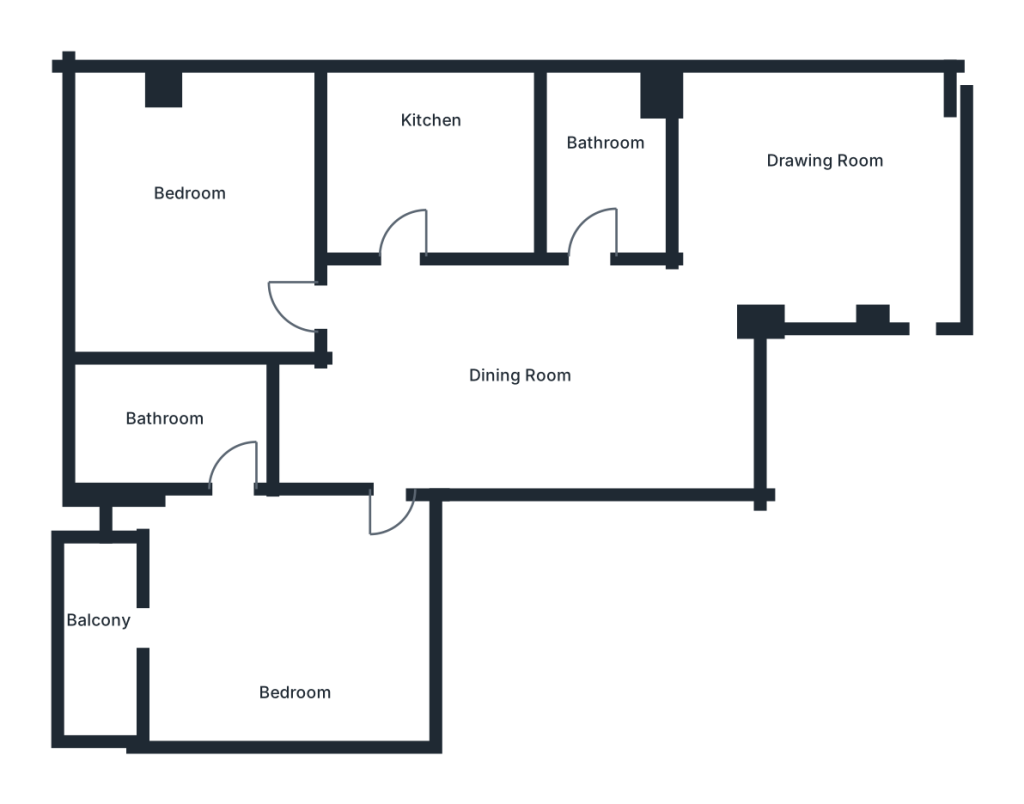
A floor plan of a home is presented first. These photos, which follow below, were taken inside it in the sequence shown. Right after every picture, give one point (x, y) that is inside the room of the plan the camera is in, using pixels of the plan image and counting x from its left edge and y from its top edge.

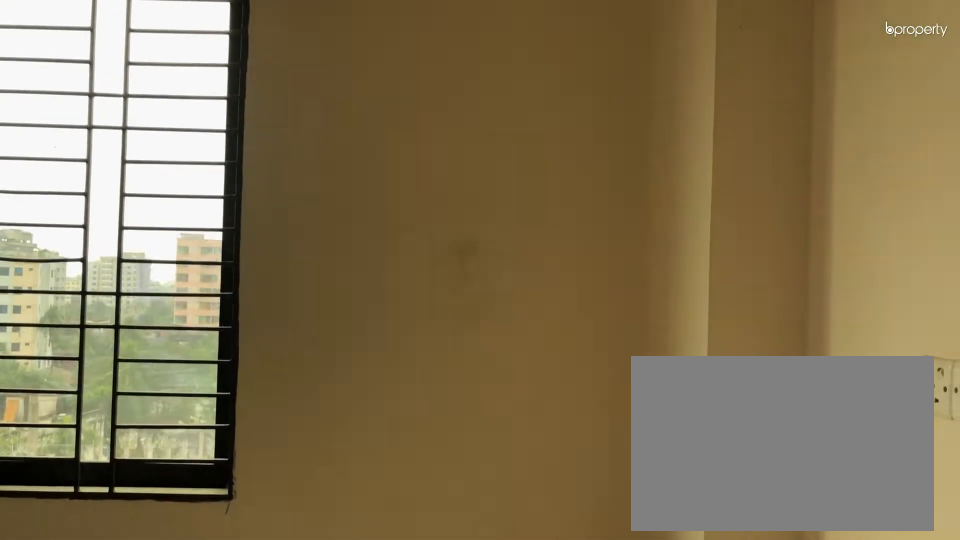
(817, 200)
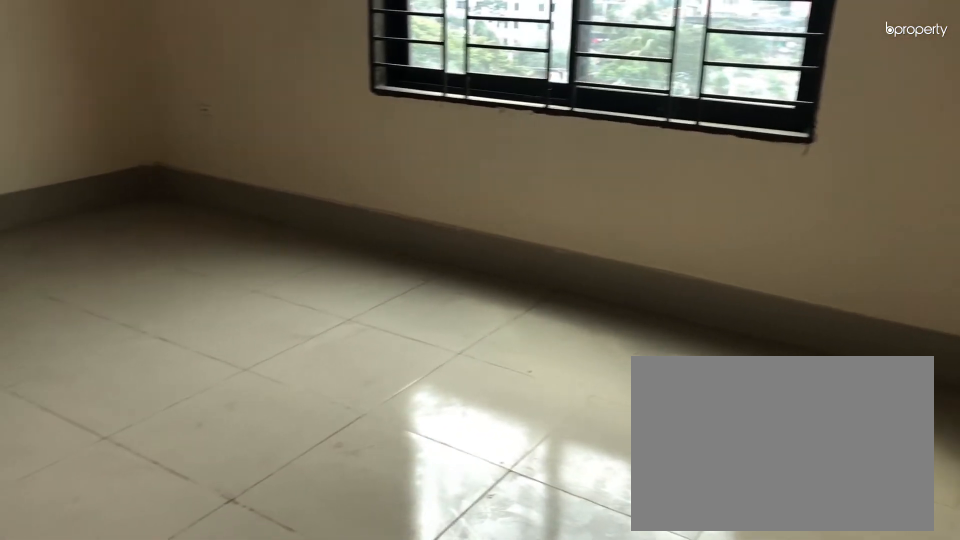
(817, 200)
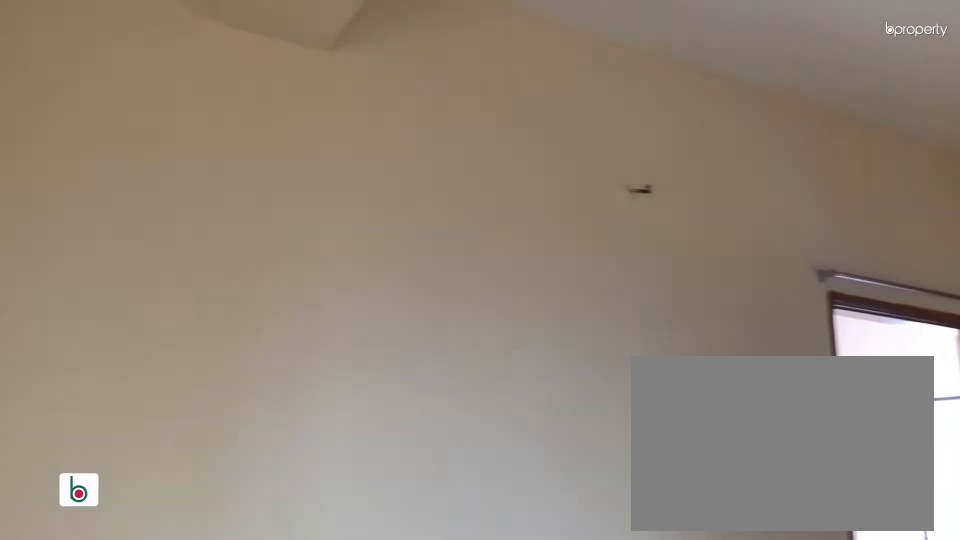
(523, 360)
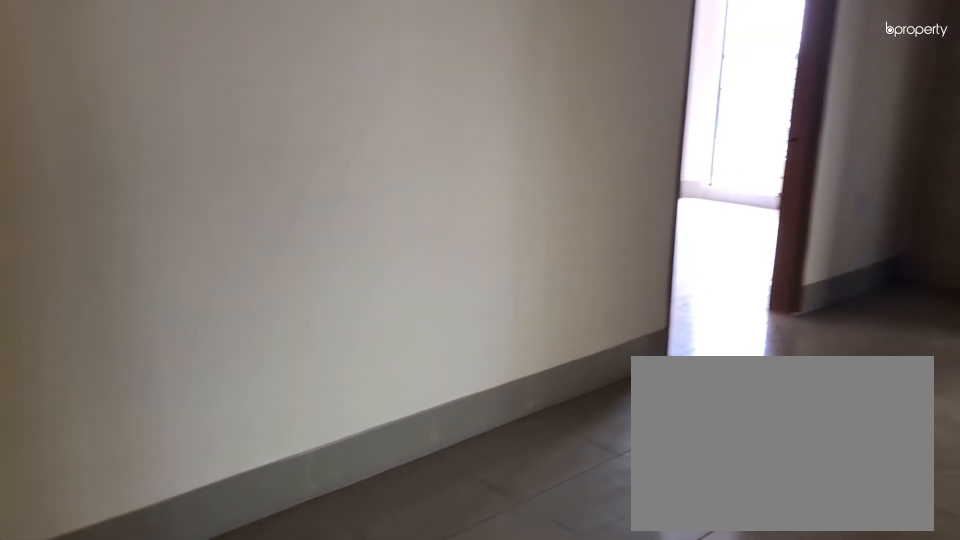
(523, 360)
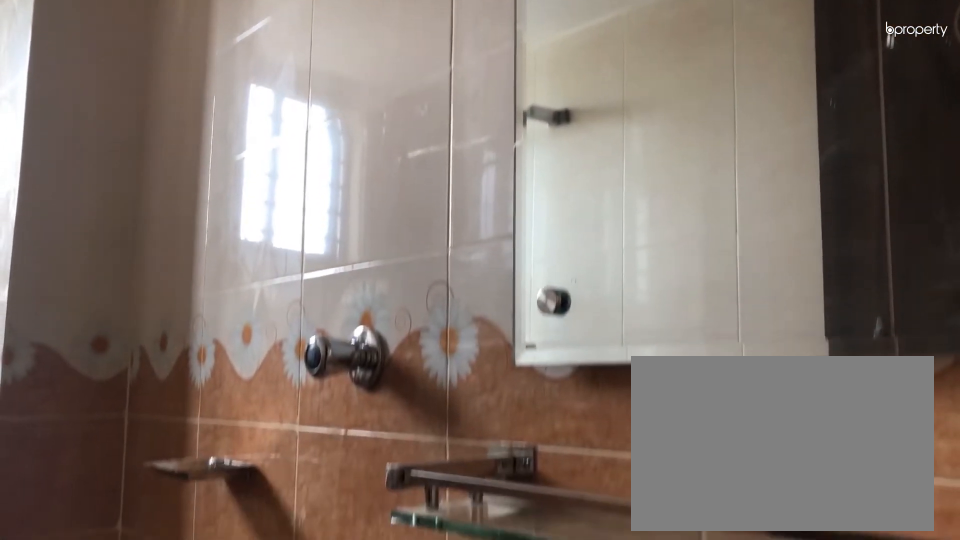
(616, 143)
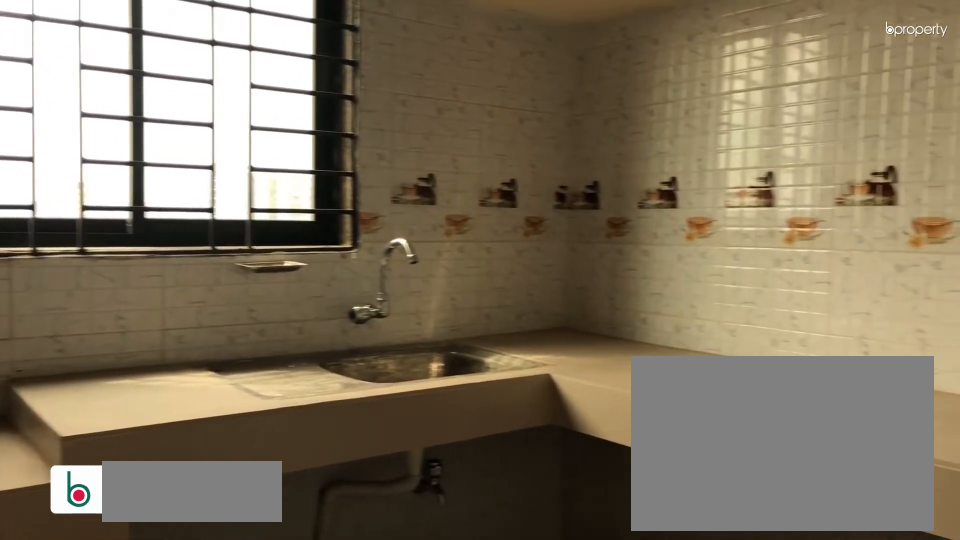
(436, 159)
